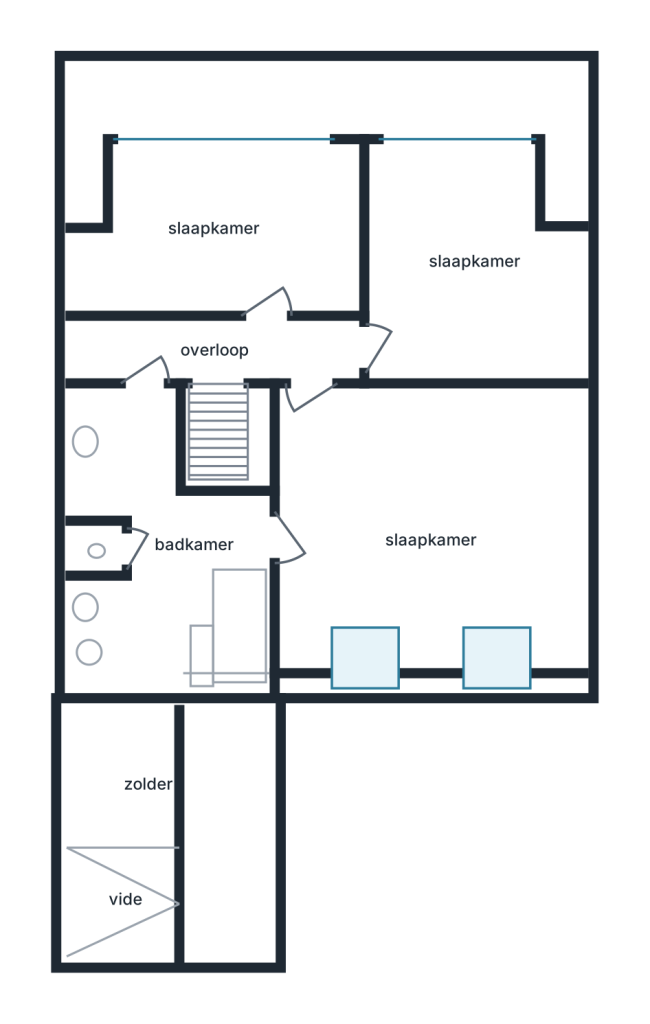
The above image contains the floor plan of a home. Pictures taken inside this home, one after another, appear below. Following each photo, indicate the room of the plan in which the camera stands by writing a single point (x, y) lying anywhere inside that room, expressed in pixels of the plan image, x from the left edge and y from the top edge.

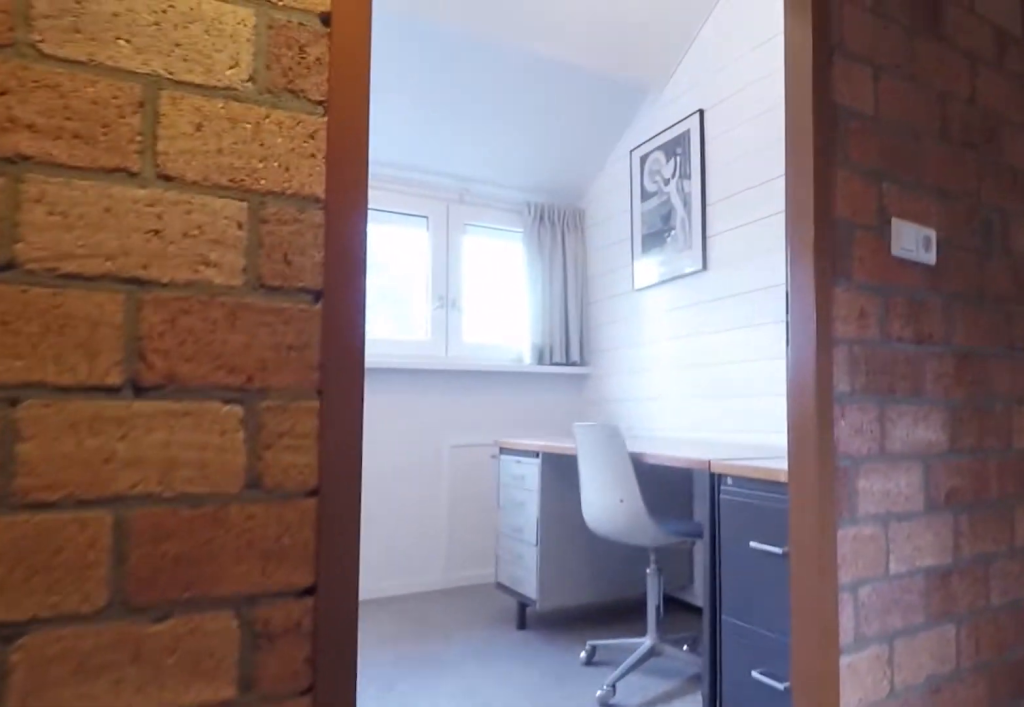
(159, 346)
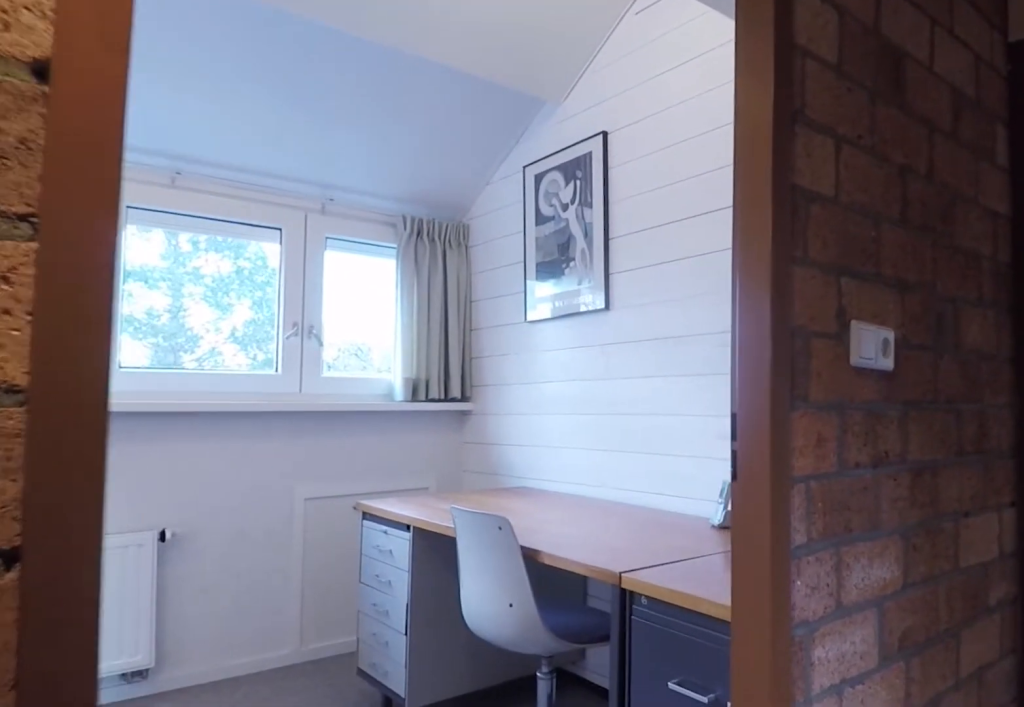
(159, 346)
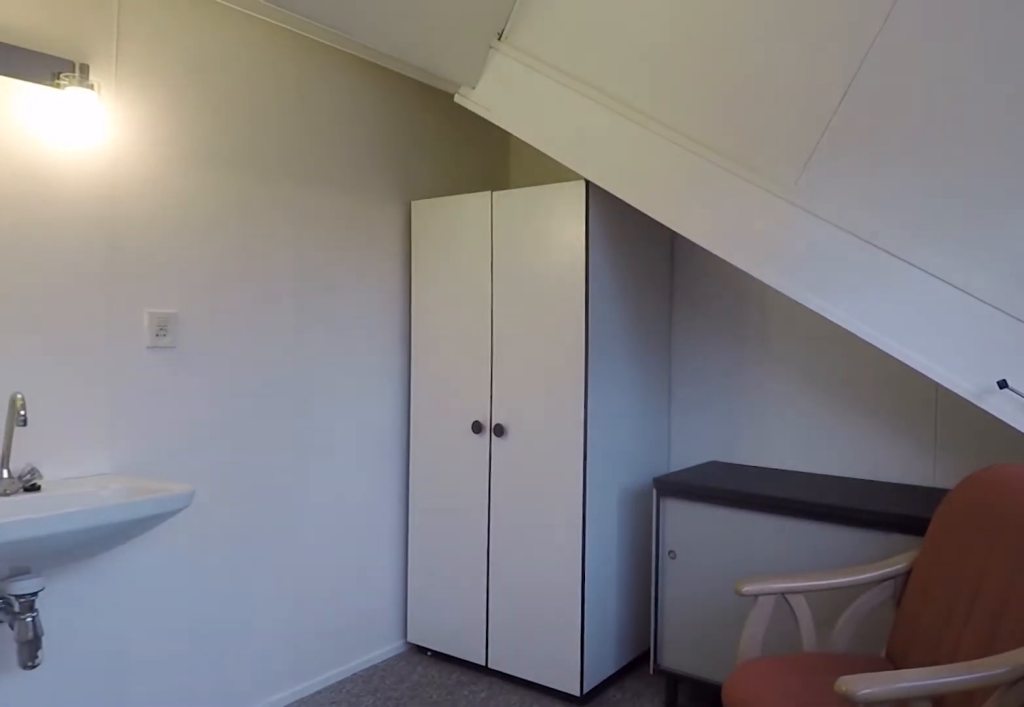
(194, 224)
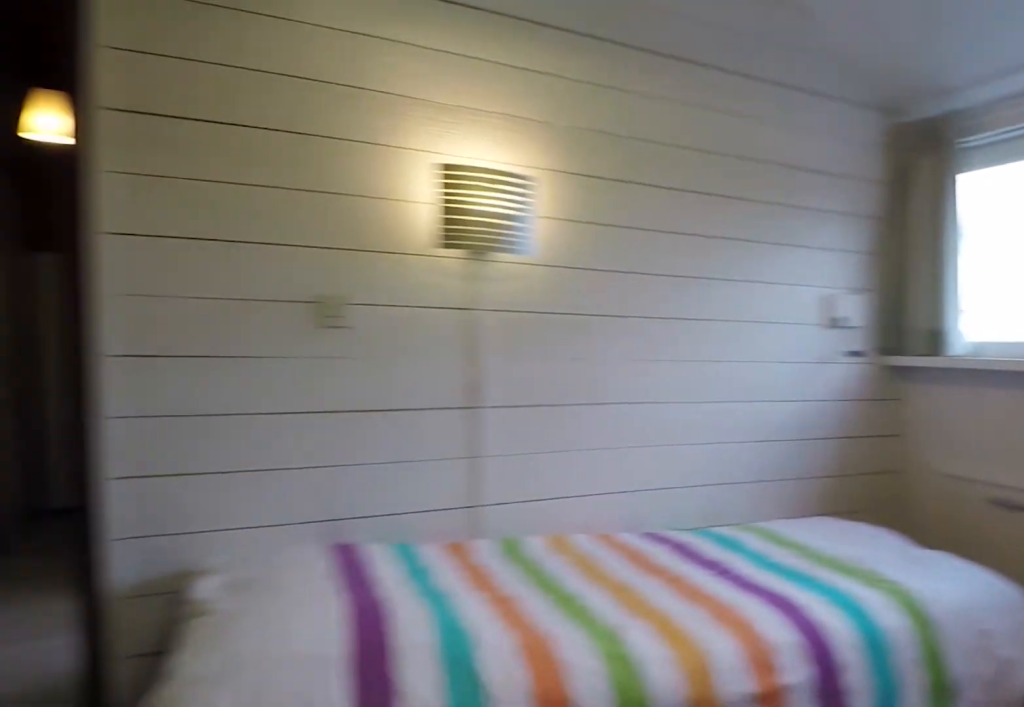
(452, 164)
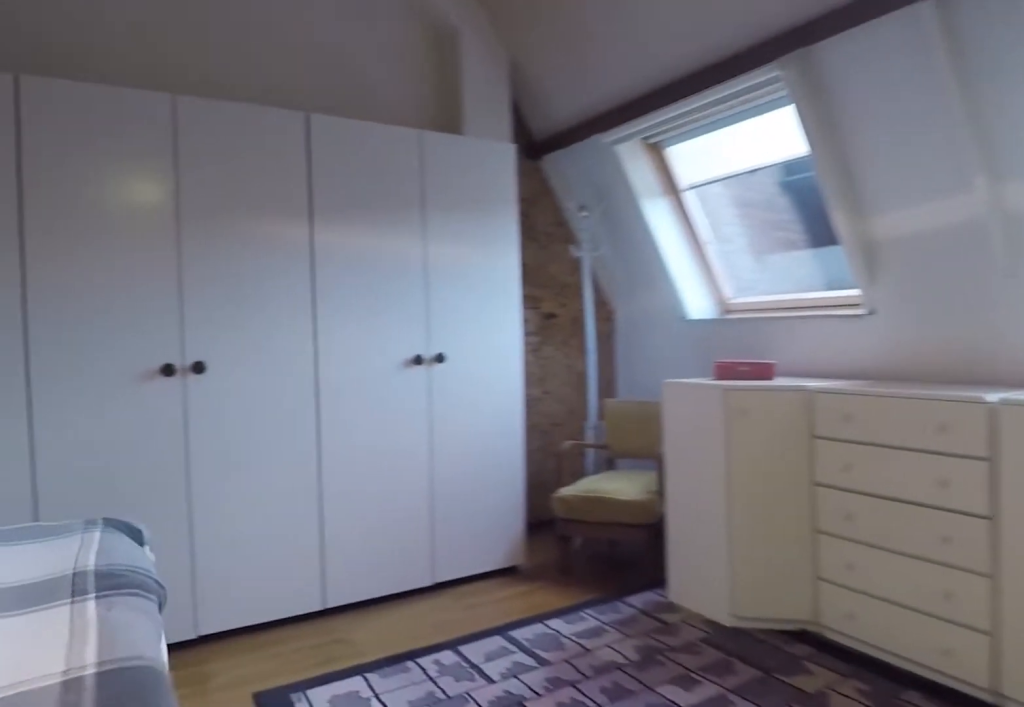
(428, 586)
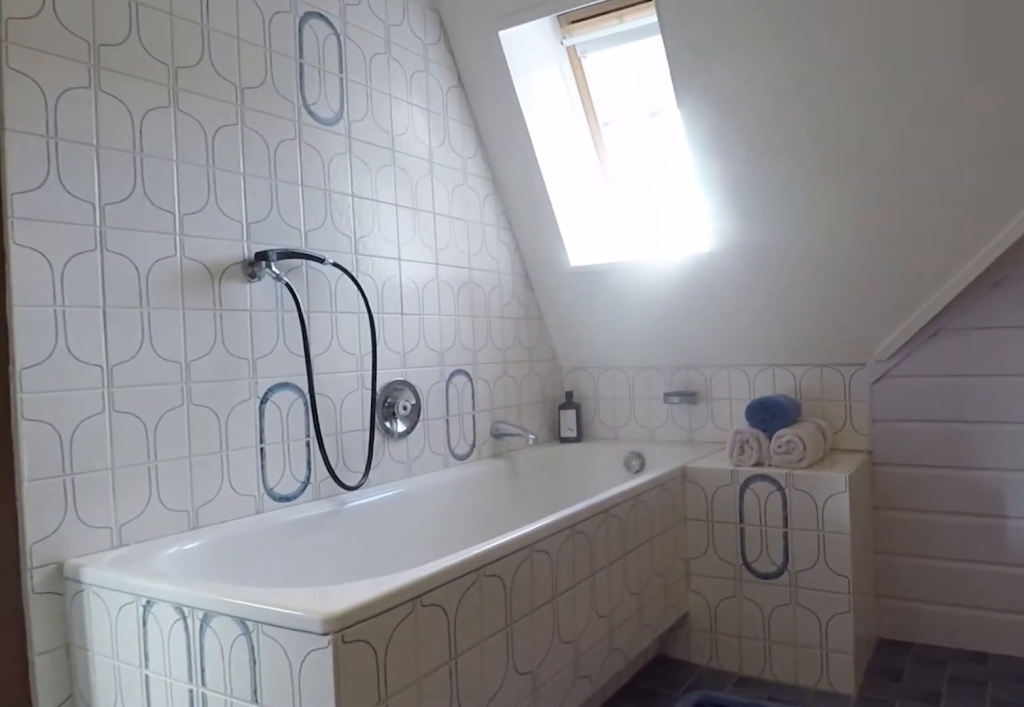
(158, 557)
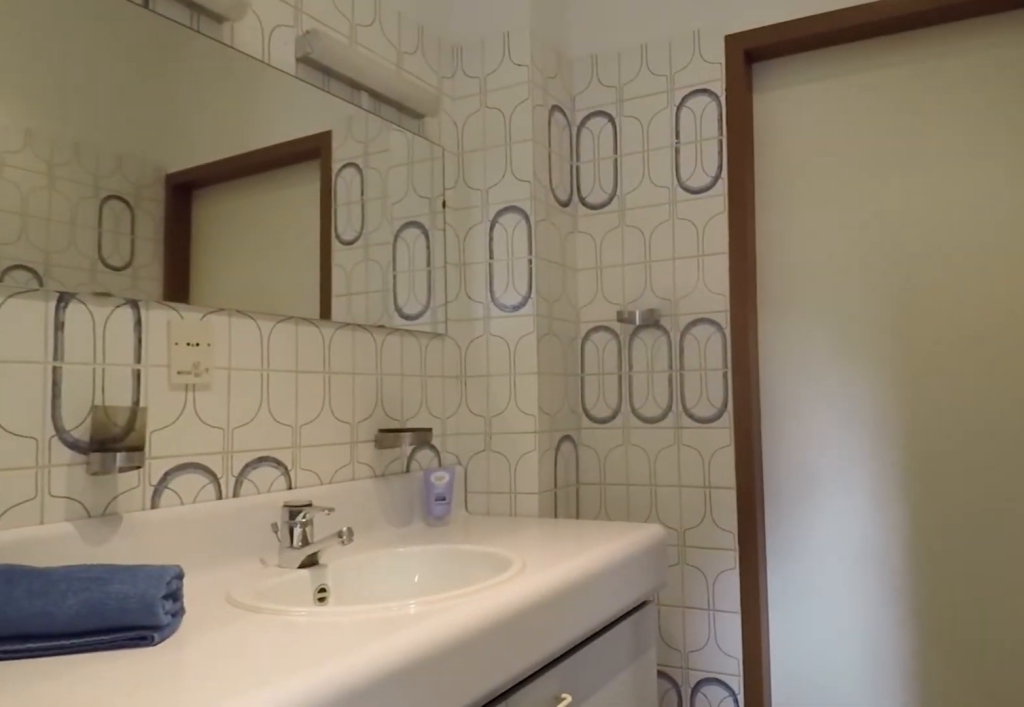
(158, 557)
